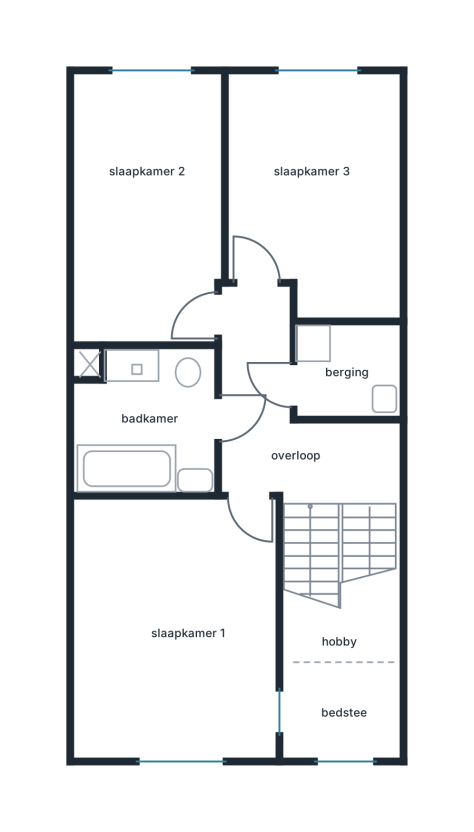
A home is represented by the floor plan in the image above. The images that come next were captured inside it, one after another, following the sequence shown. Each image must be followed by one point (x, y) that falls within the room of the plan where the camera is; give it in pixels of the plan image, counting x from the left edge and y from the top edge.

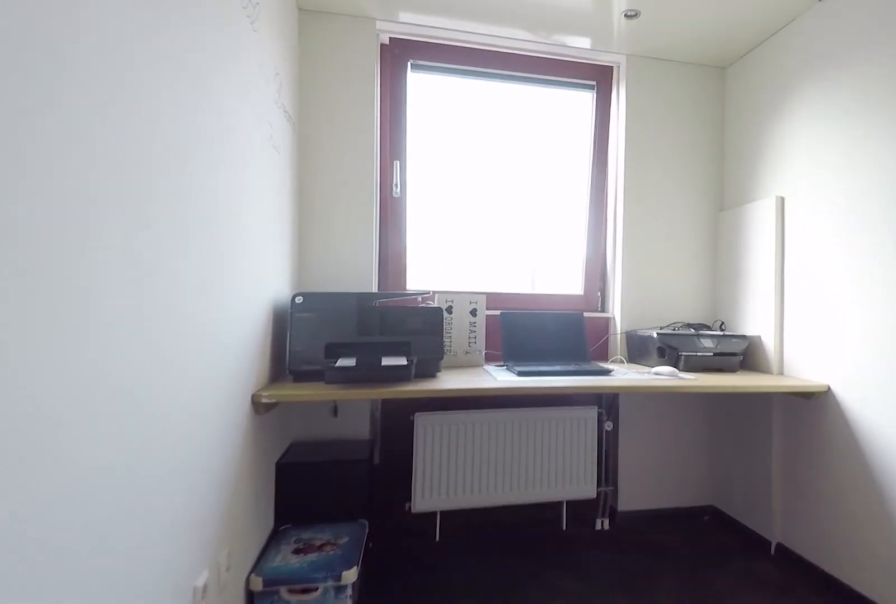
(343, 671)
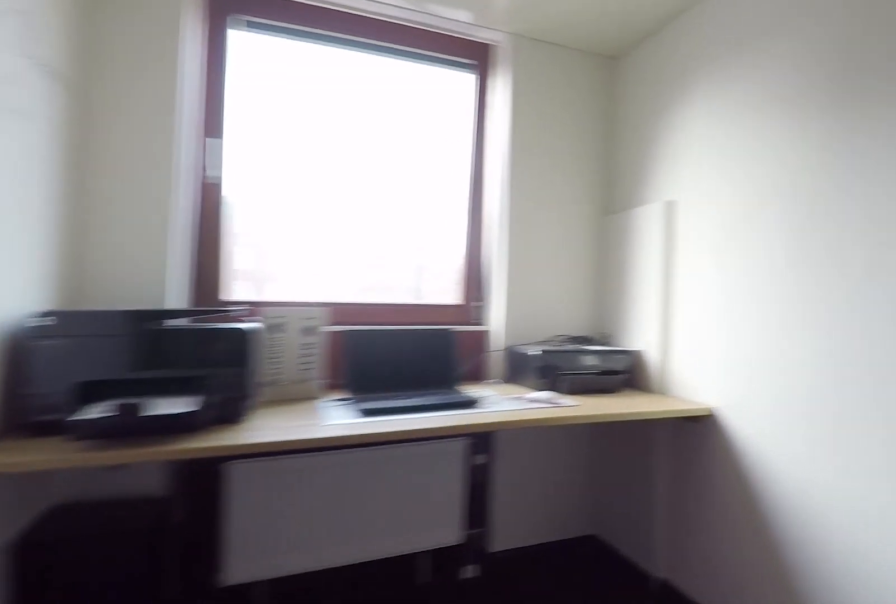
(343, 671)
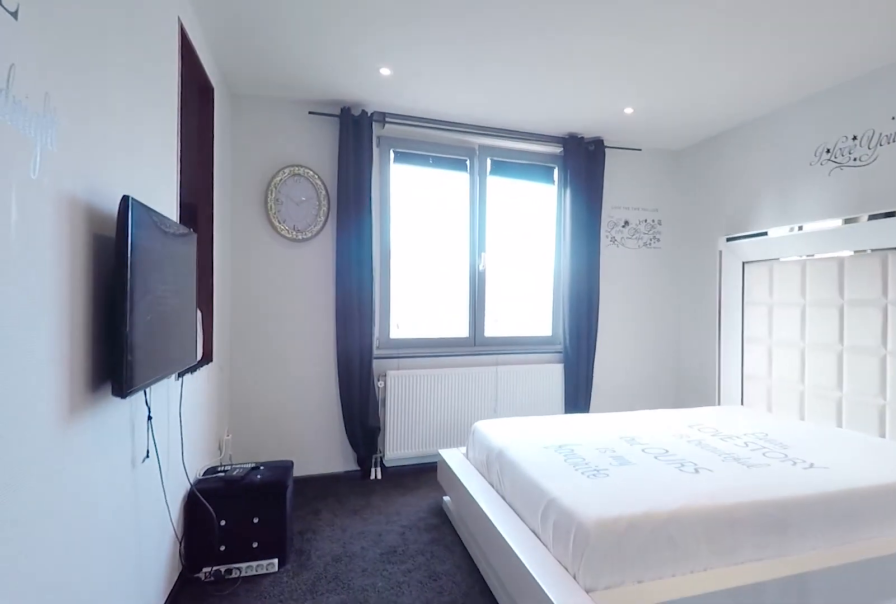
(178, 627)
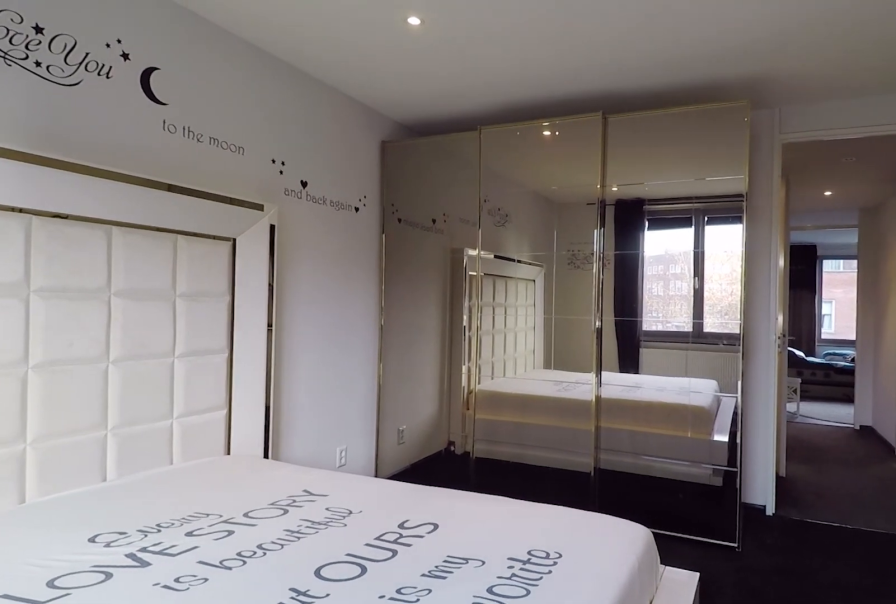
(178, 627)
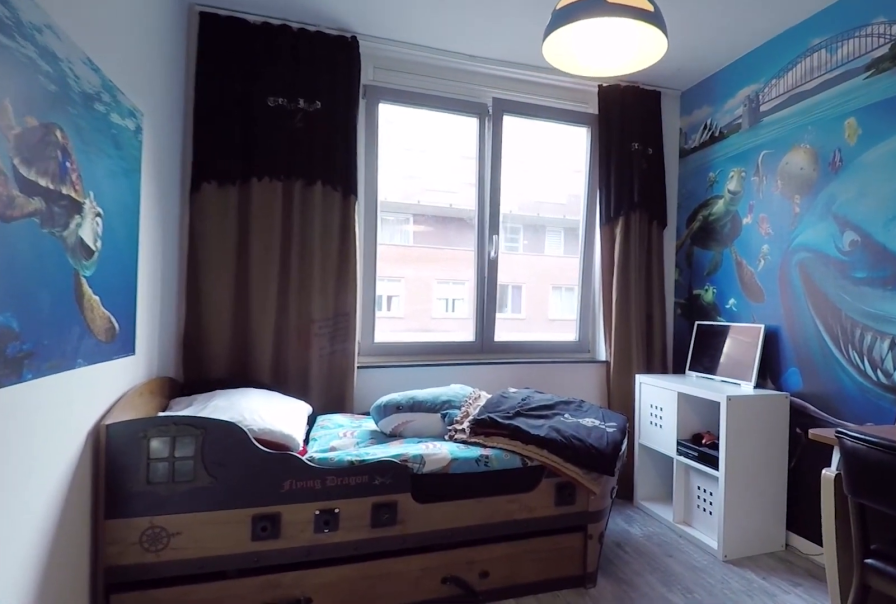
(315, 191)
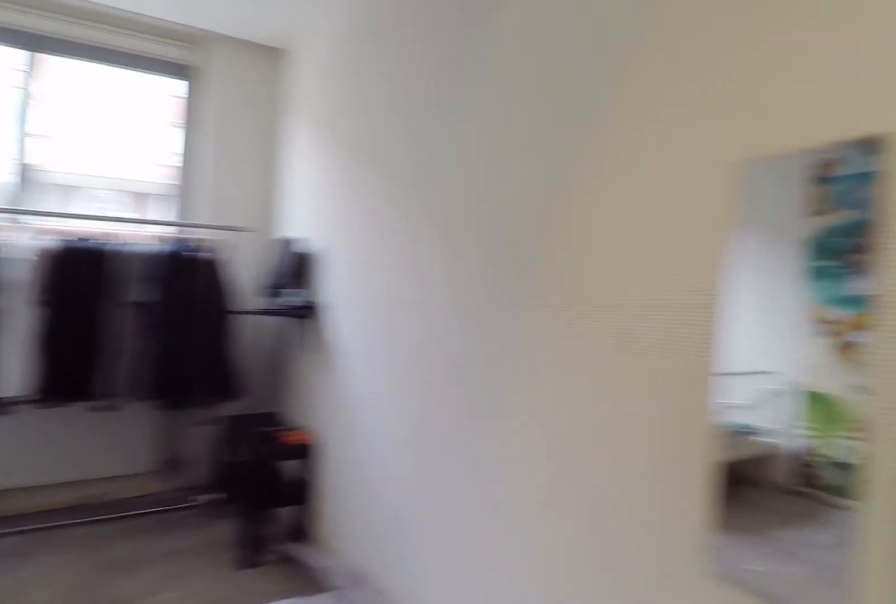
(148, 209)
